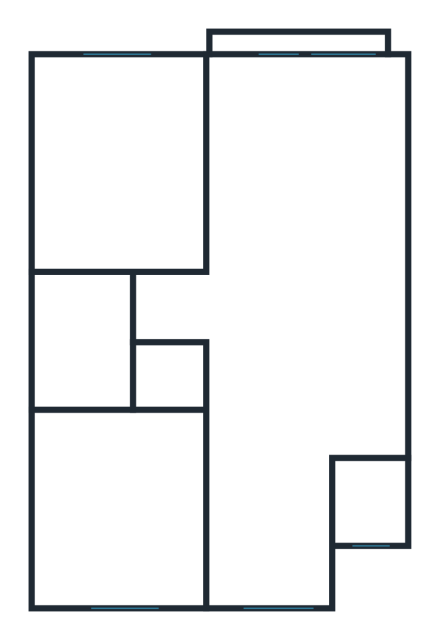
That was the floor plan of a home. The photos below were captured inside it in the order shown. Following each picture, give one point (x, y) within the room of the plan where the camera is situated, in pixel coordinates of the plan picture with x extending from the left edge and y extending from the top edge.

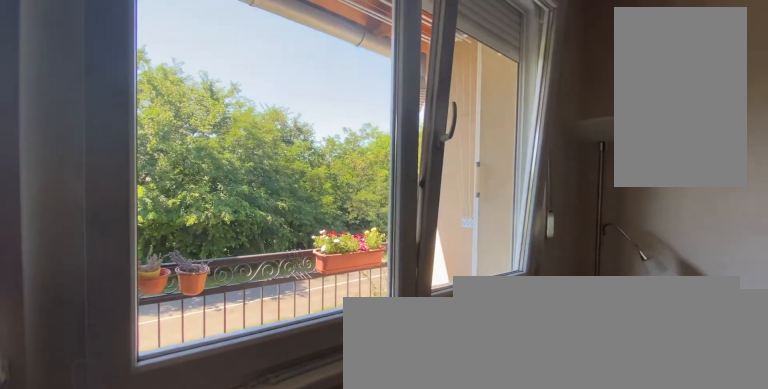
(285, 295)
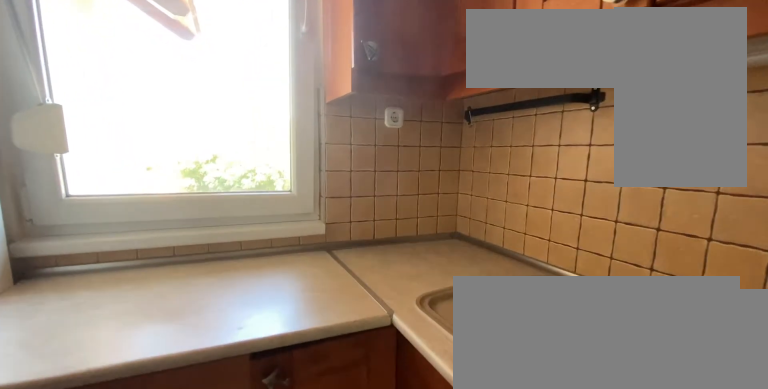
(265, 512)
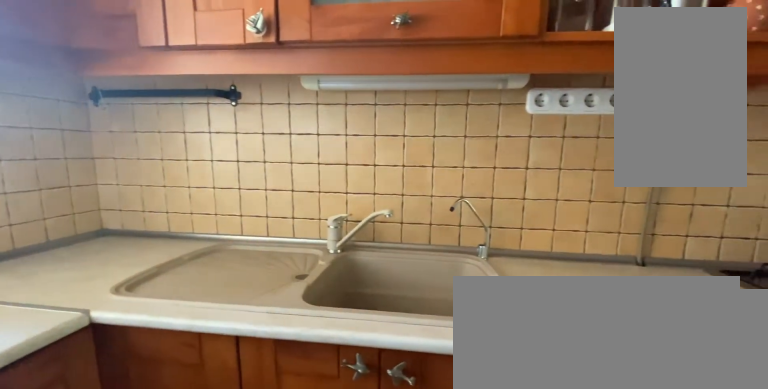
(265, 512)
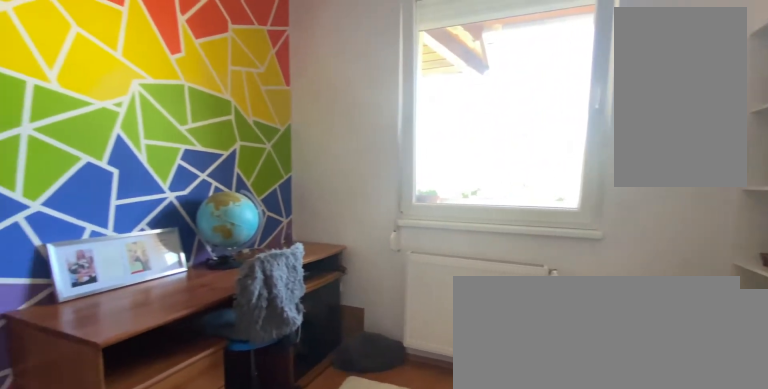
(133, 512)
